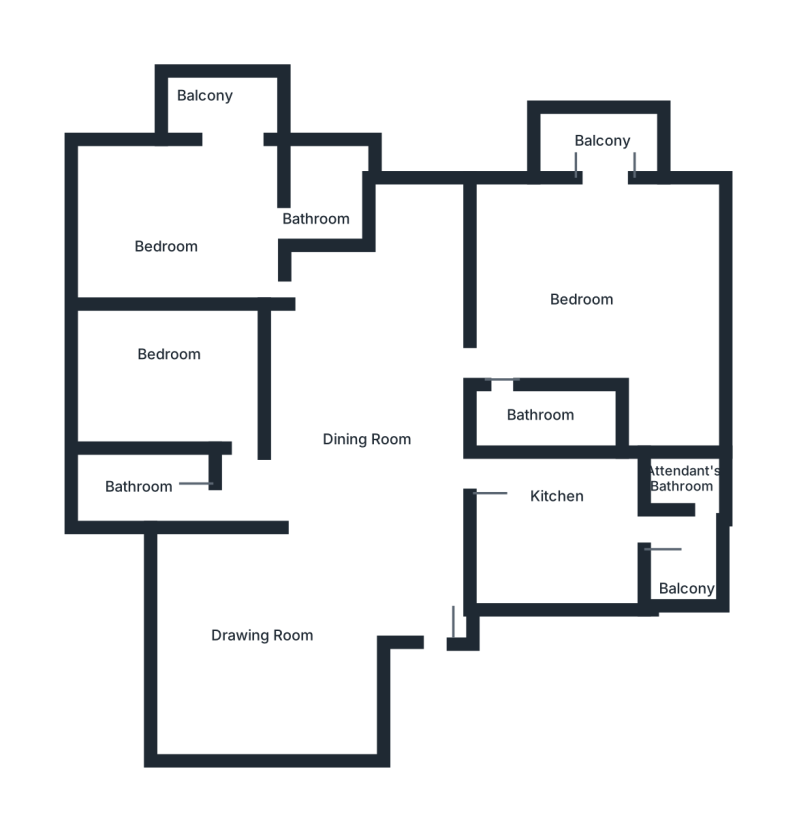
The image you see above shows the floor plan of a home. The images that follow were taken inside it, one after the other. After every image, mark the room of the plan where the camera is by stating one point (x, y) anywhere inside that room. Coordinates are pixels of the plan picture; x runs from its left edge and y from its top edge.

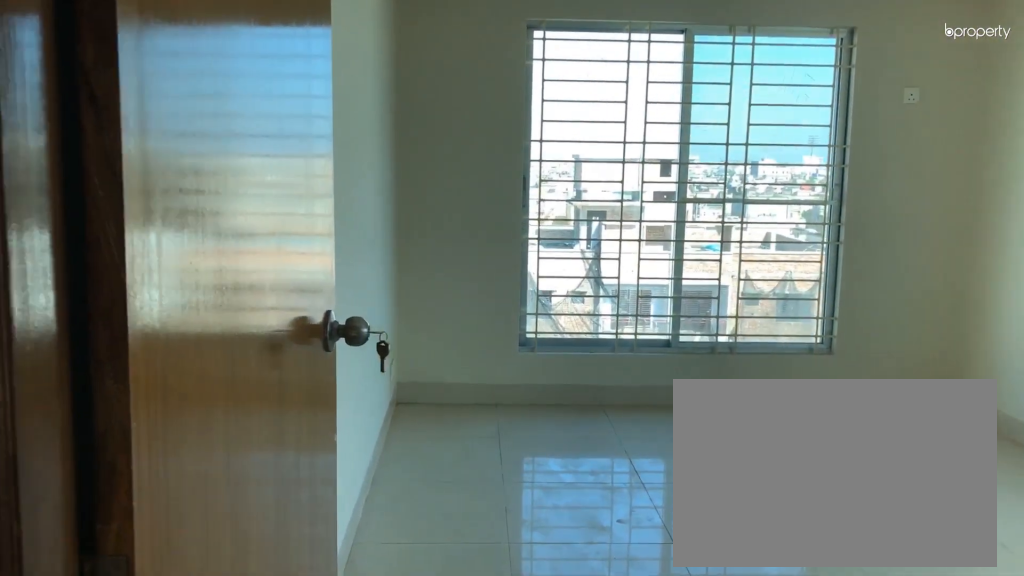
(334, 299)
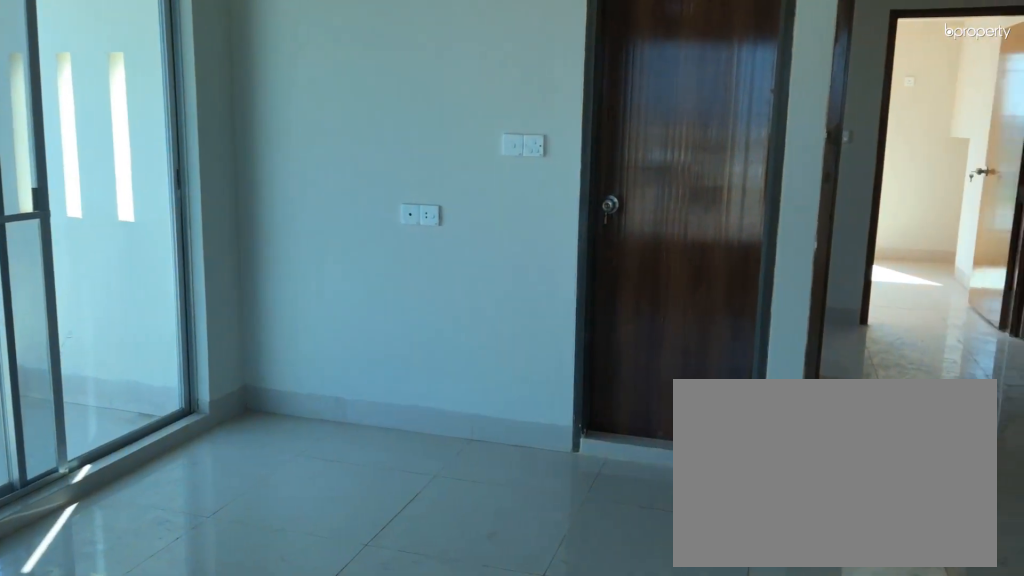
(191, 219)
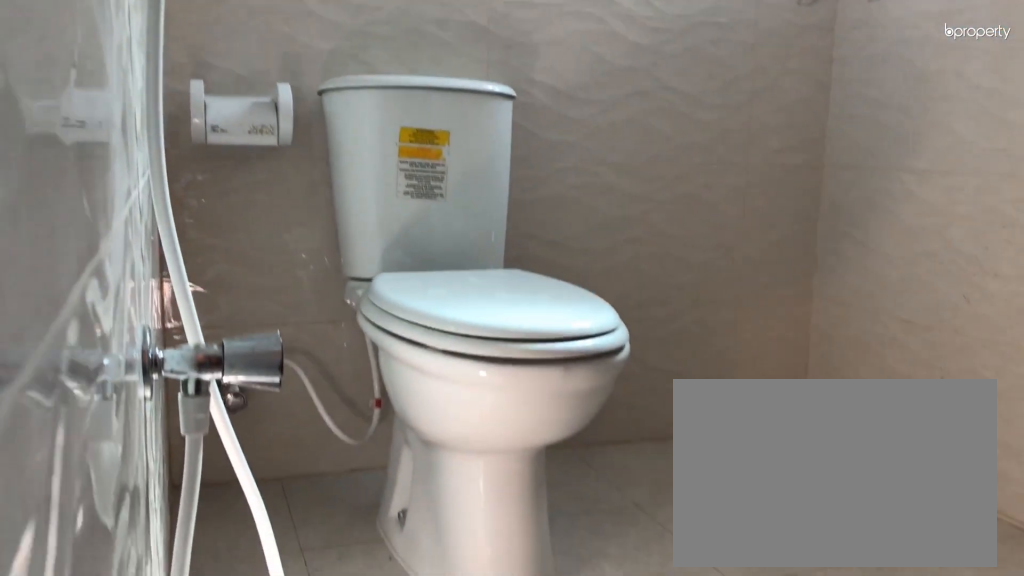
(328, 204)
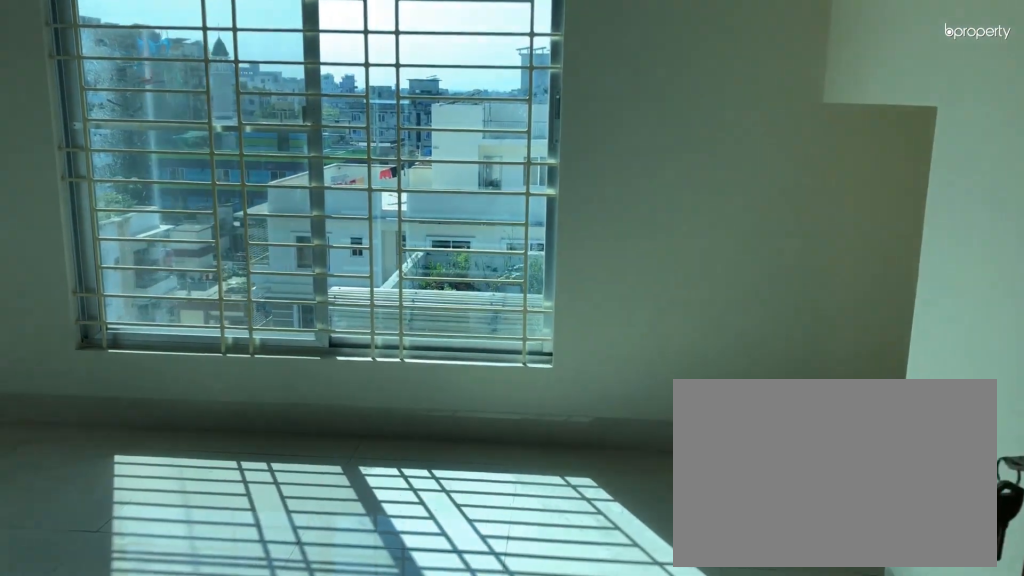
(598, 293)
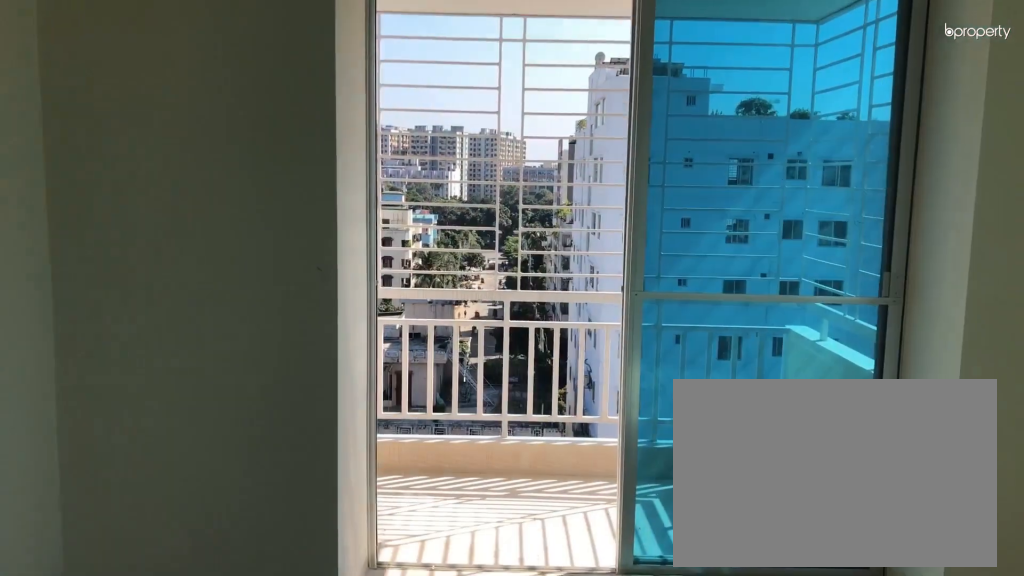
(598, 293)
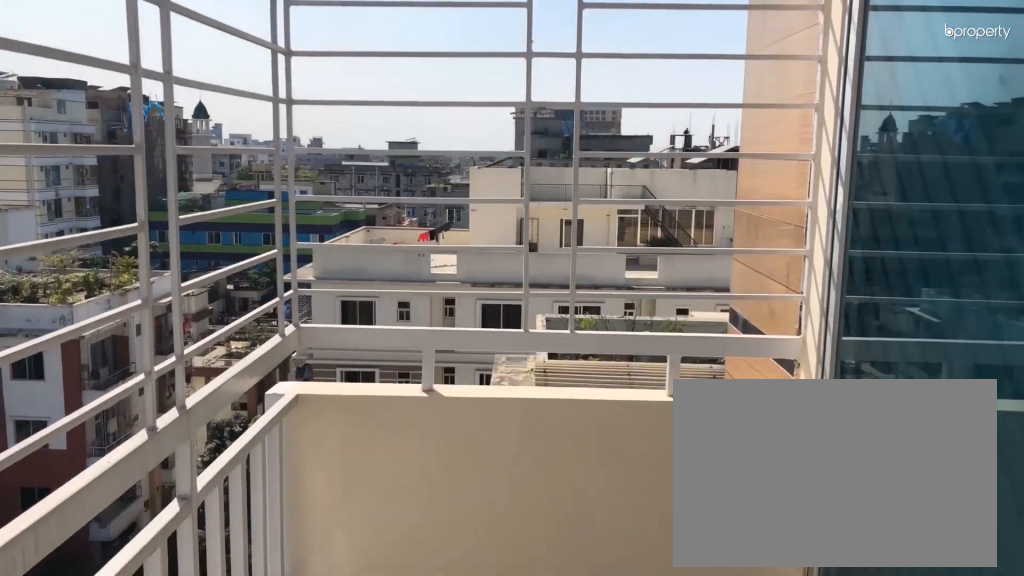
(604, 148)
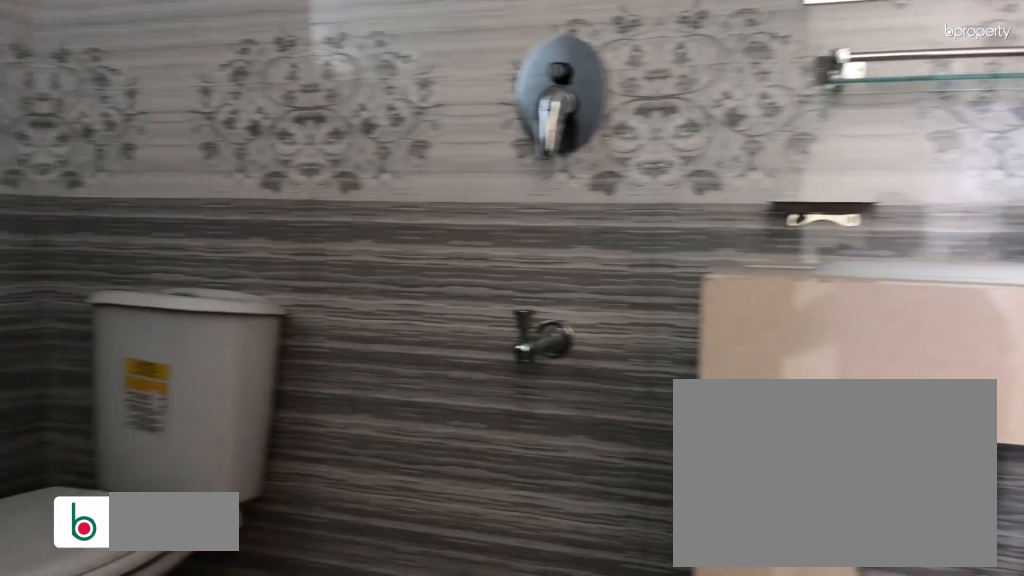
(544, 417)
